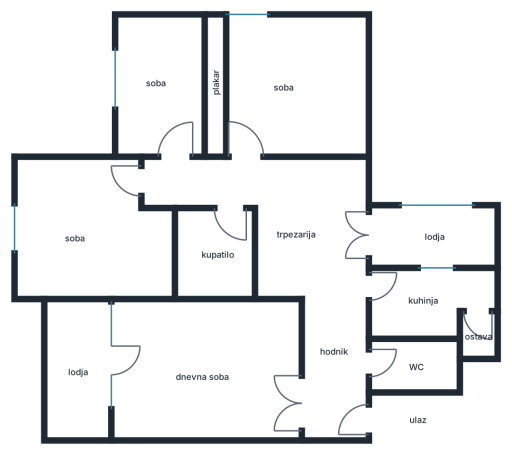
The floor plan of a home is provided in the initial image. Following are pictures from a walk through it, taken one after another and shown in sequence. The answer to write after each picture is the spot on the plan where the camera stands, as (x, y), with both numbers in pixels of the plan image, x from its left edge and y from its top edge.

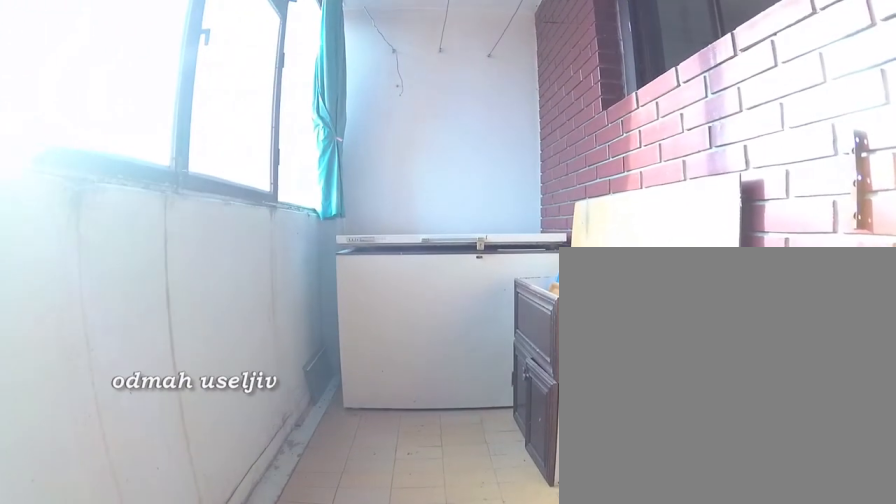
(384, 231)
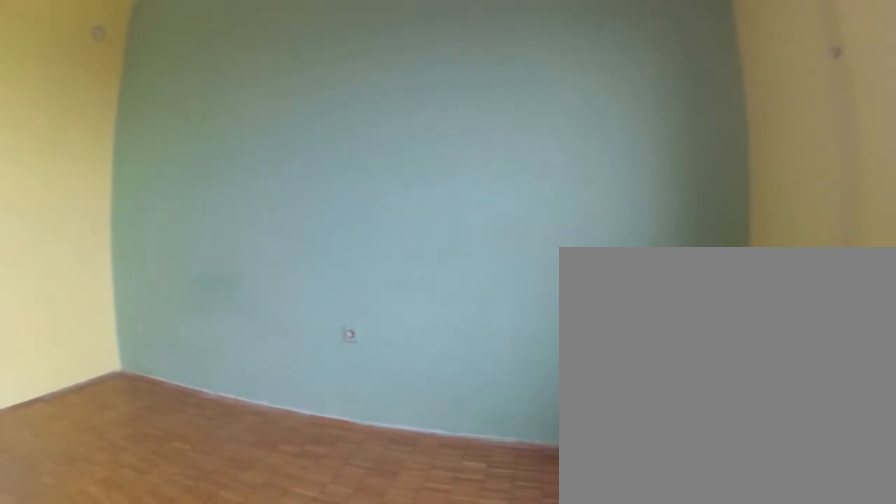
(36, 191)
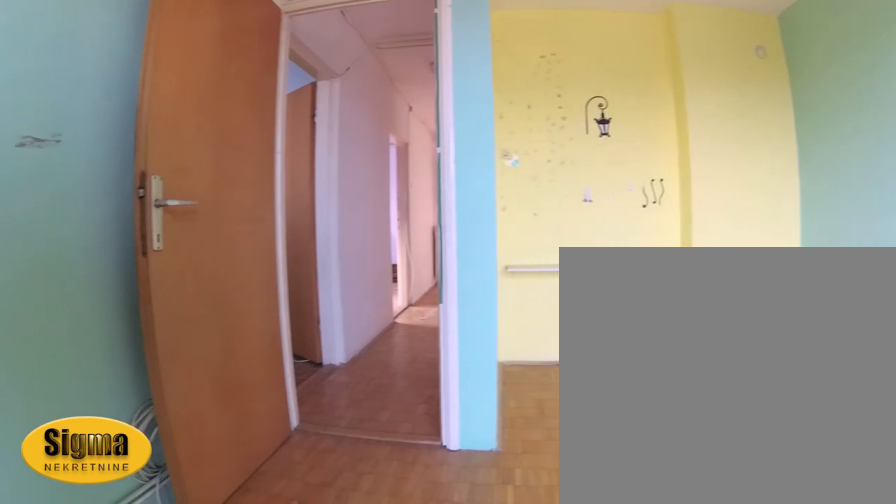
(32, 196)
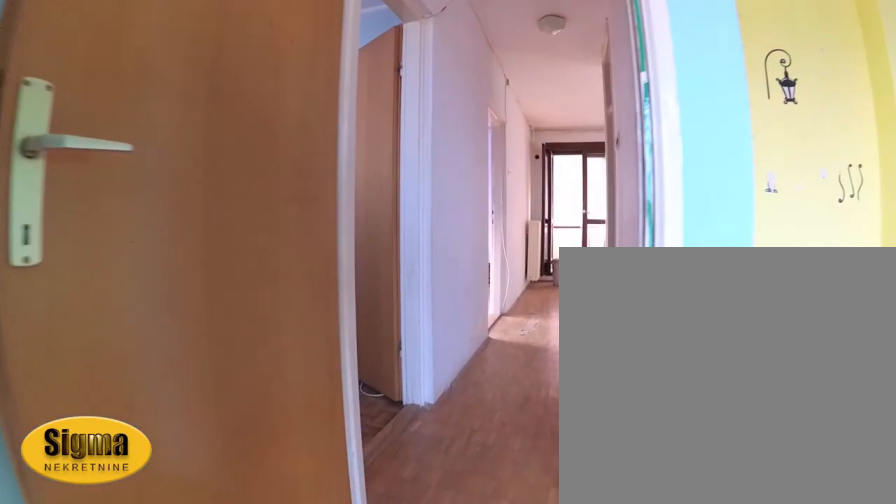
(86, 190)
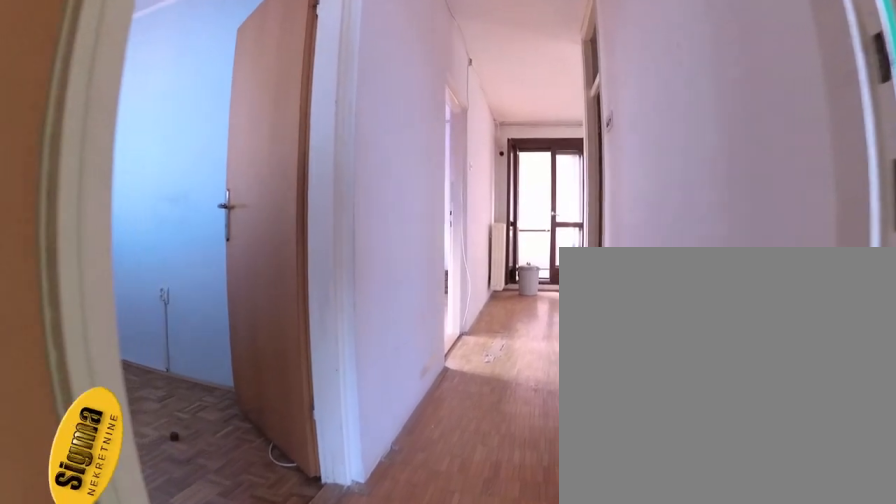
(123, 187)
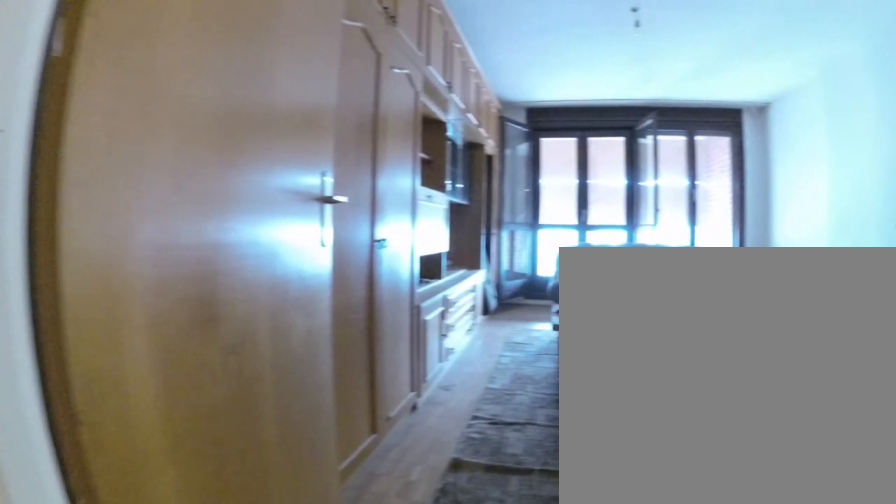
(312, 395)
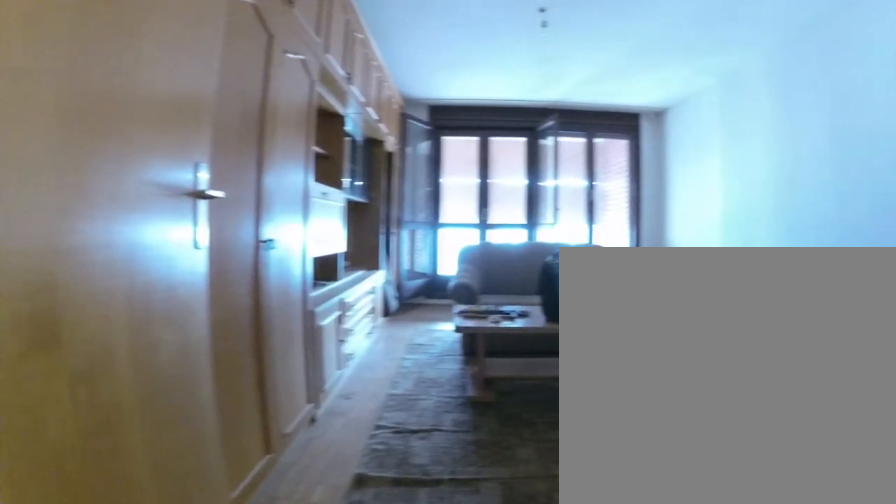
(309, 400)
